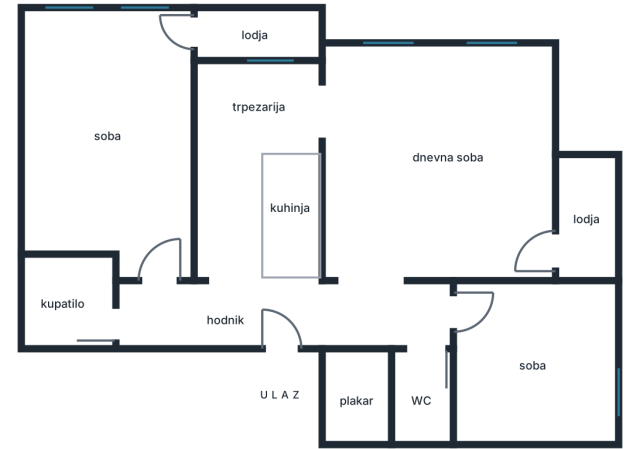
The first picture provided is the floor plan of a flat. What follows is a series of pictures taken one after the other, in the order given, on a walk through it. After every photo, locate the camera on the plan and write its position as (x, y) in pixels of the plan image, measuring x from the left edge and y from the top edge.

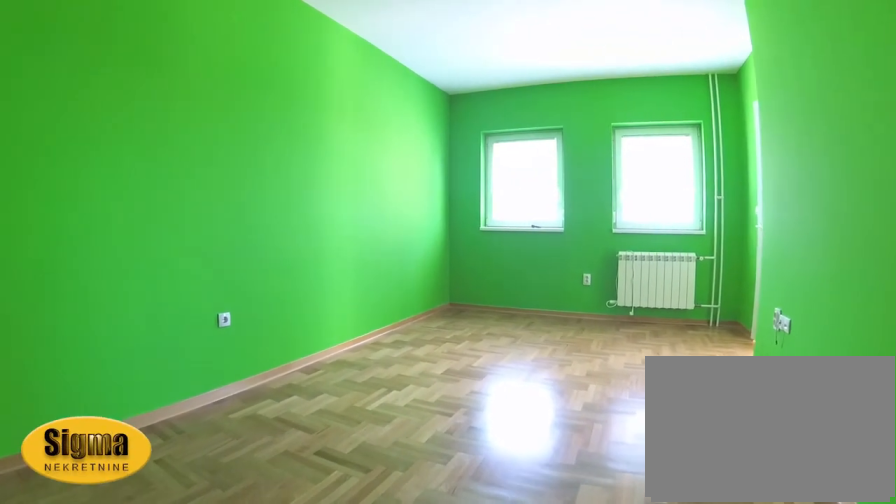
(148, 253)
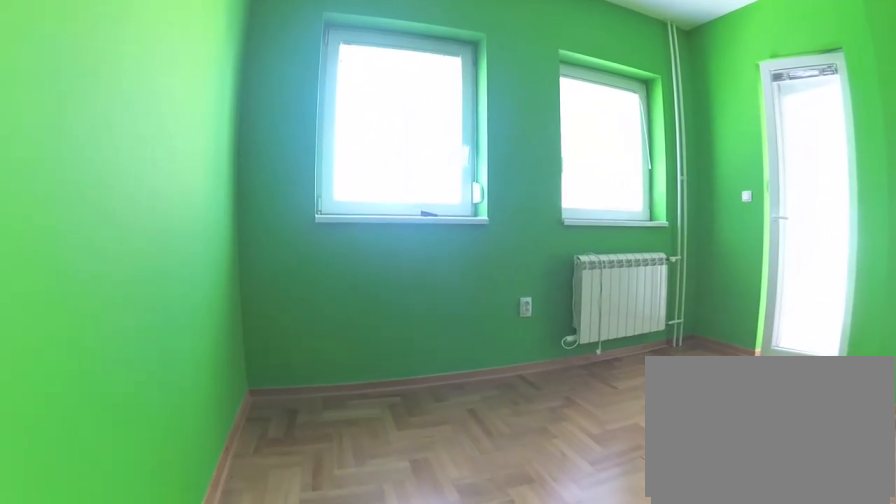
(62, 140)
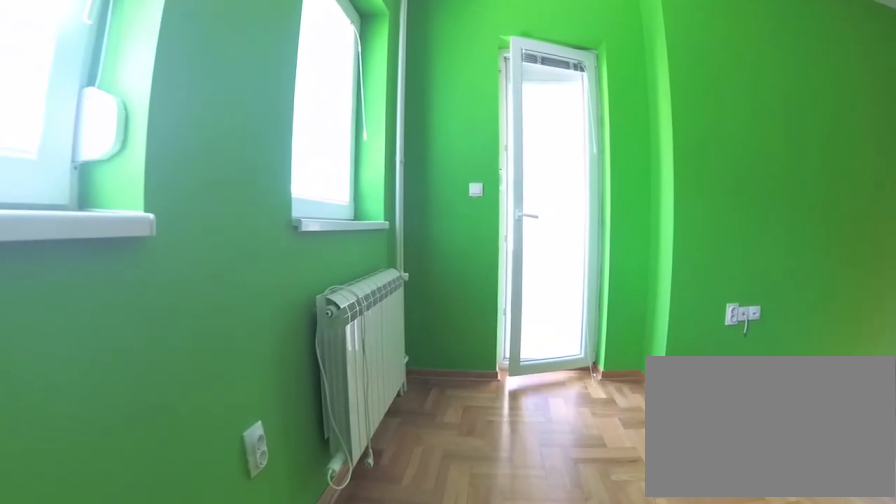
(60, 40)
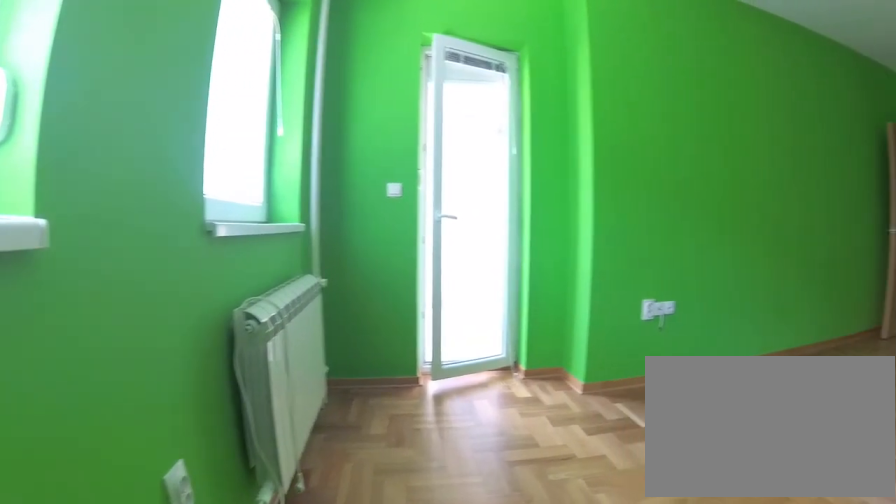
(58, 35)
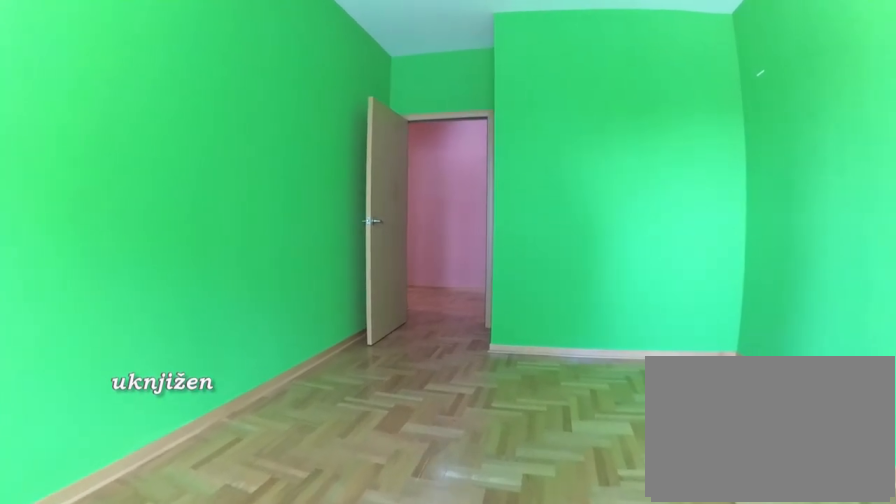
(83, 103)
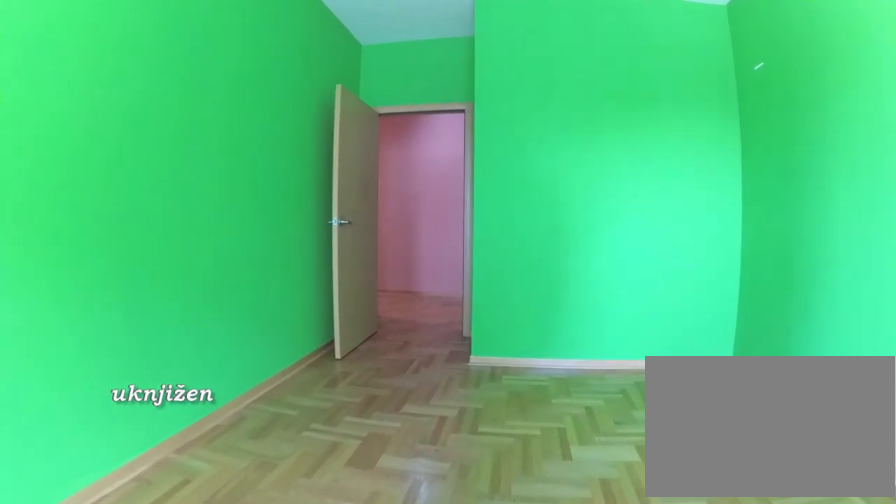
(88, 116)
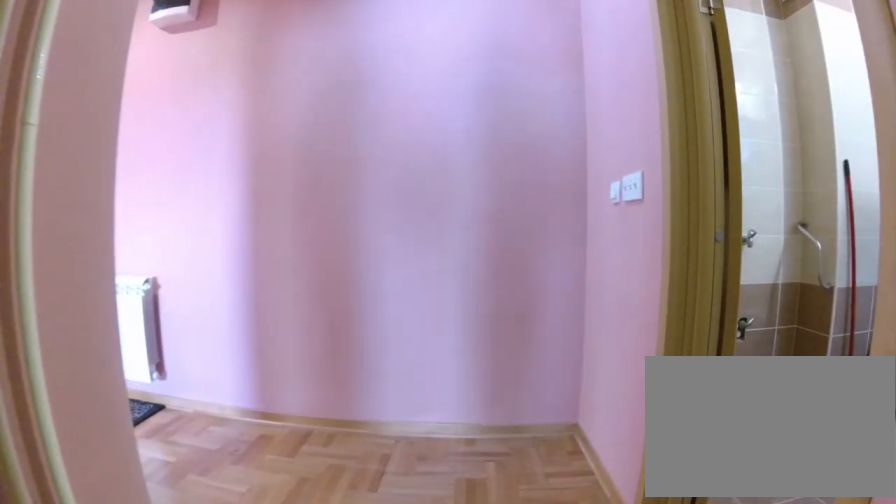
(158, 257)
